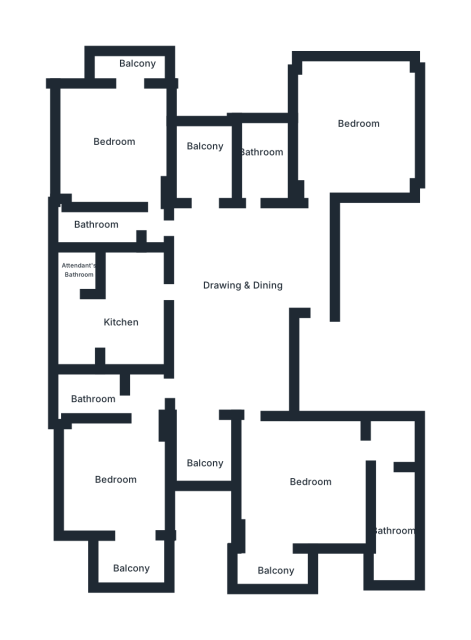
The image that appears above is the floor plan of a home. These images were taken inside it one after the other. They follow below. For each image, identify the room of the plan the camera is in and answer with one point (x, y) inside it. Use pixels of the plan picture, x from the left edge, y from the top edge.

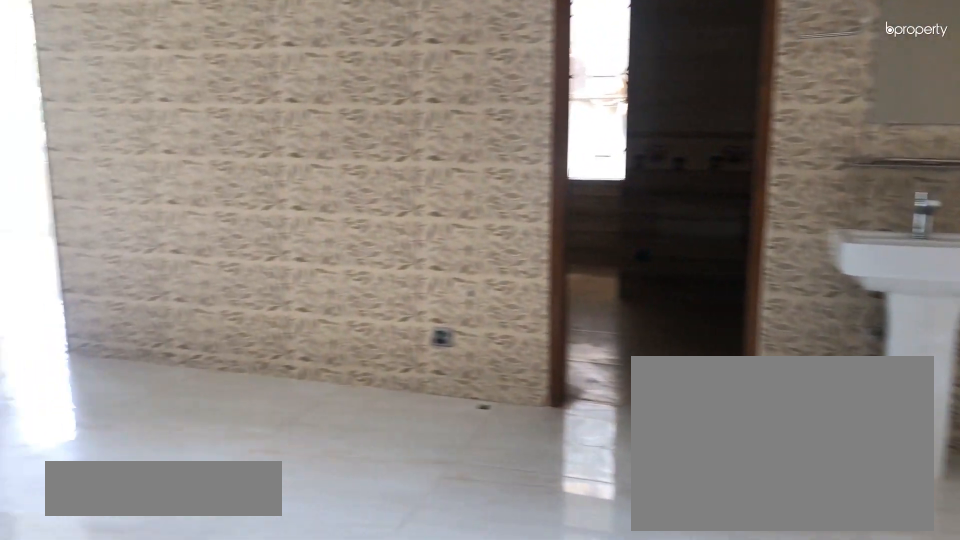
(236, 322)
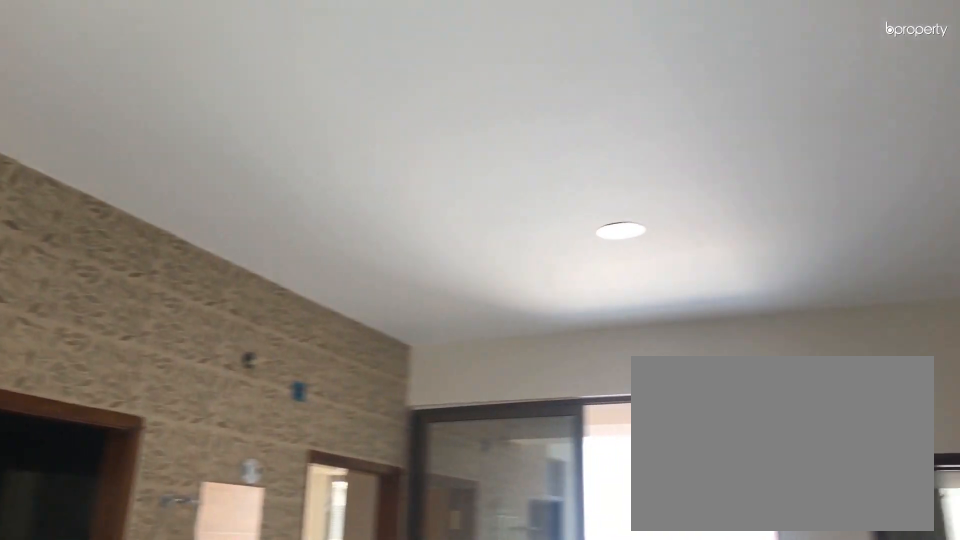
(236, 322)
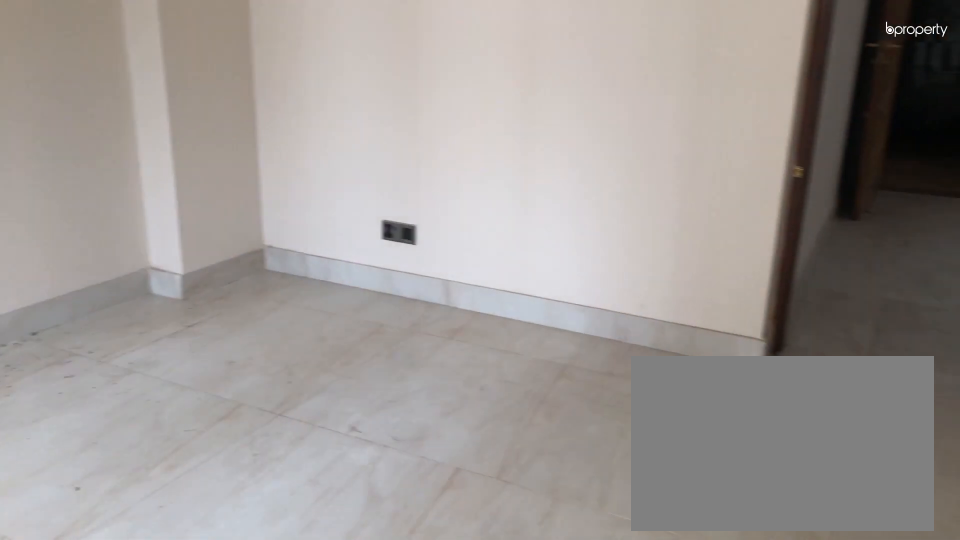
(356, 130)
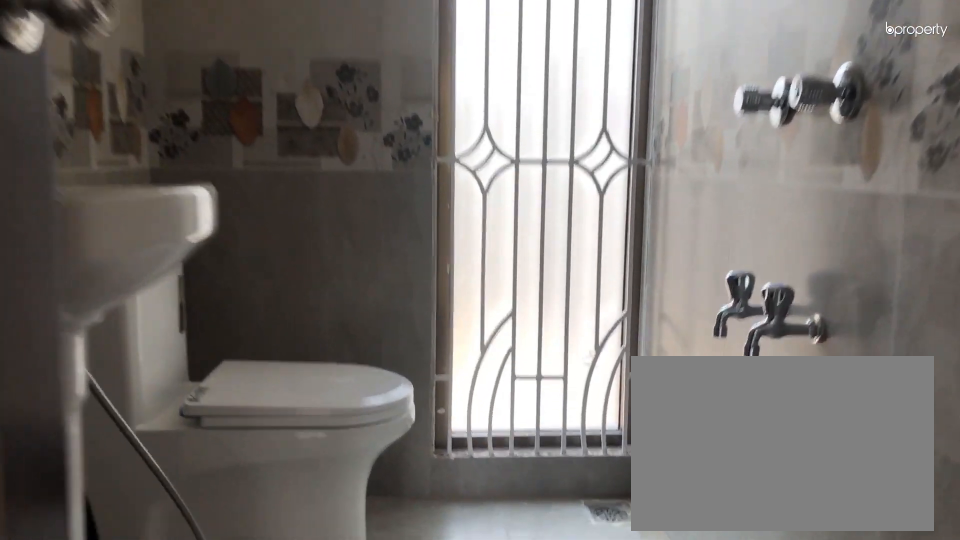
(261, 160)
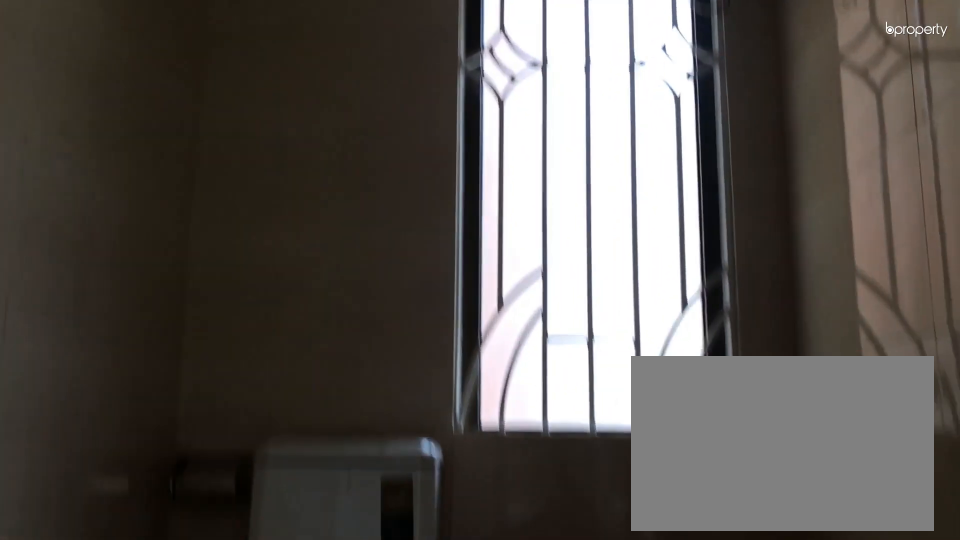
(109, 223)
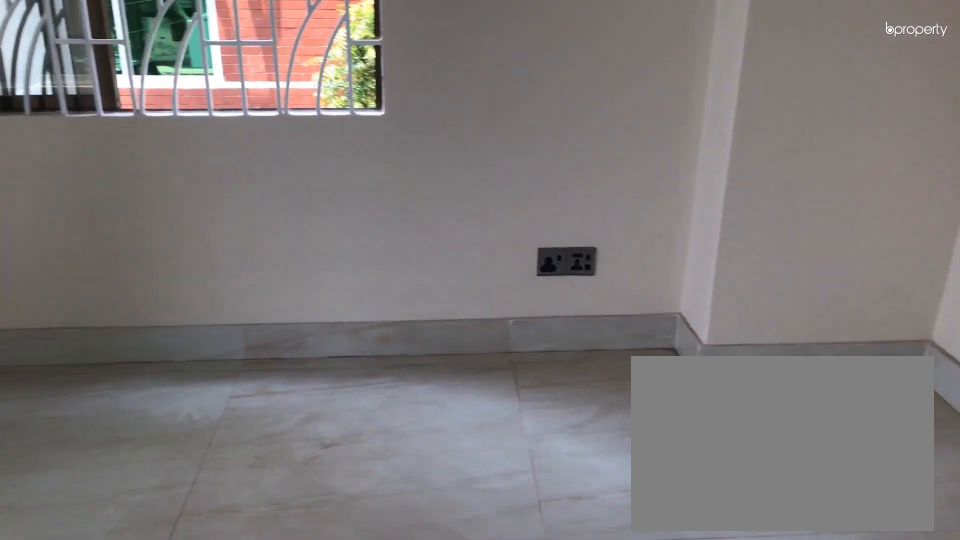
(121, 487)
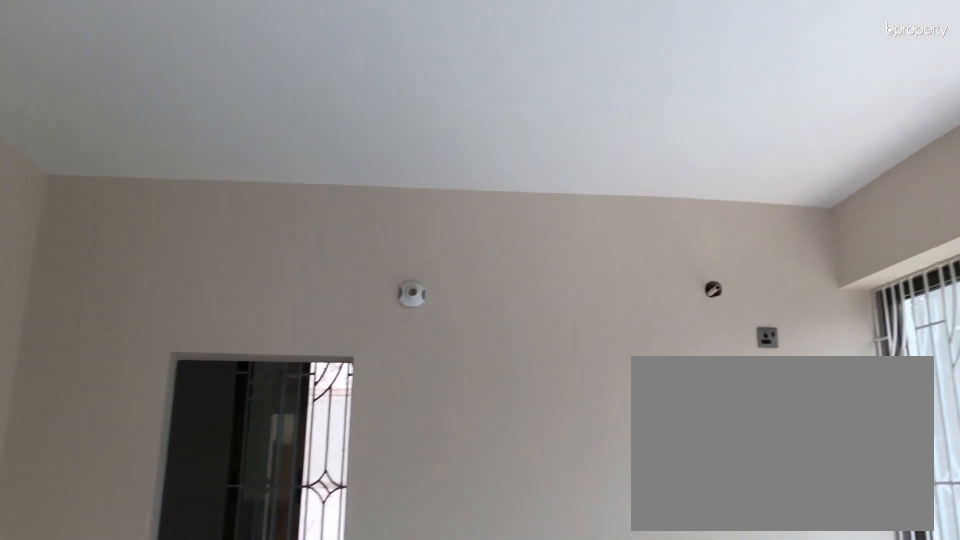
(300, 488)
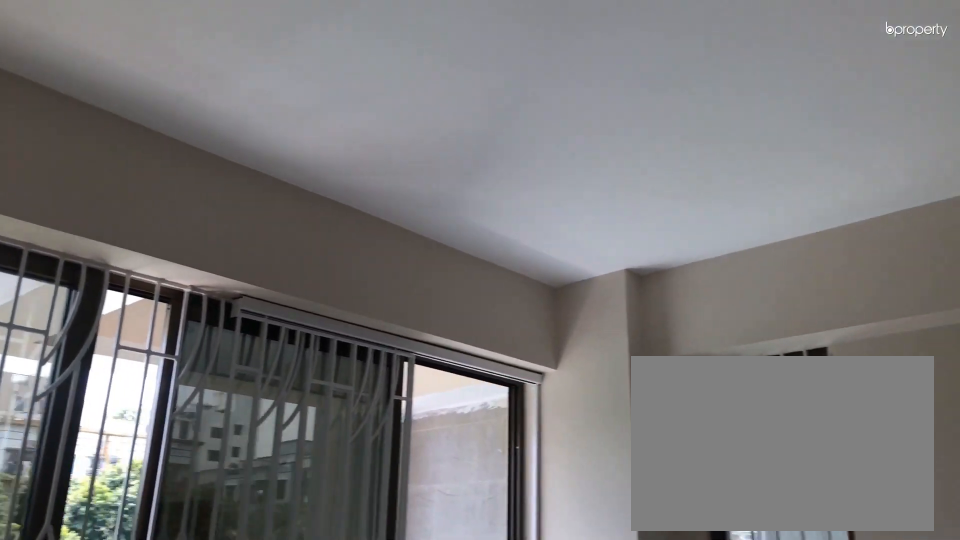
(300, 488)
